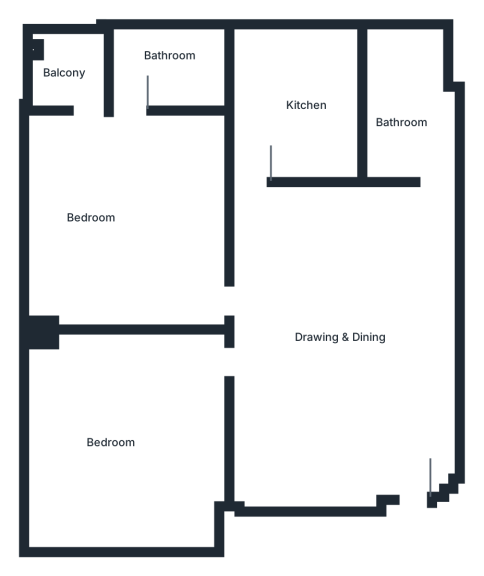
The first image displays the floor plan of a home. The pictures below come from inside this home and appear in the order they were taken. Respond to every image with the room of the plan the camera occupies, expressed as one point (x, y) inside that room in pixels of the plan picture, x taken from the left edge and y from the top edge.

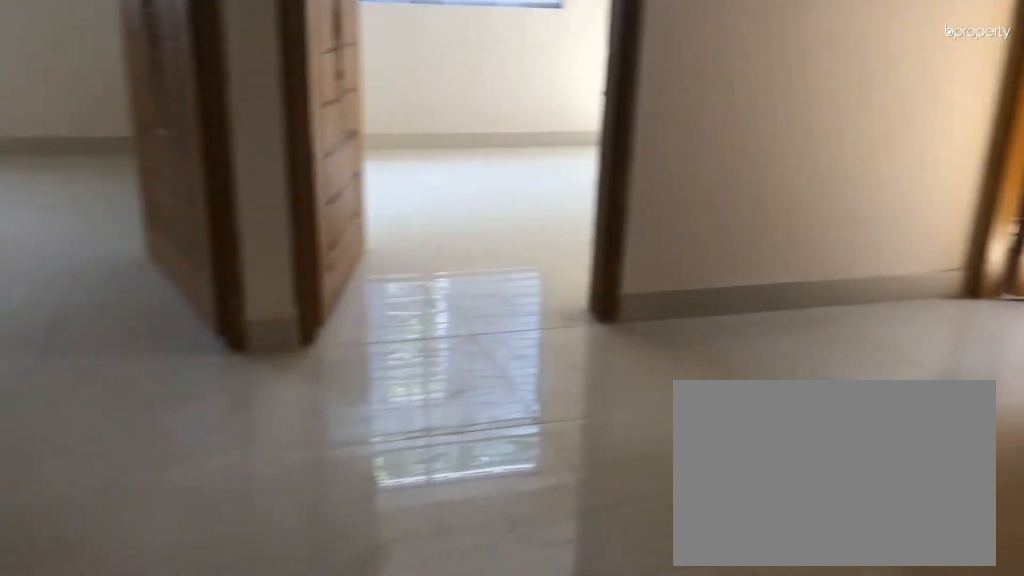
(355, 320)
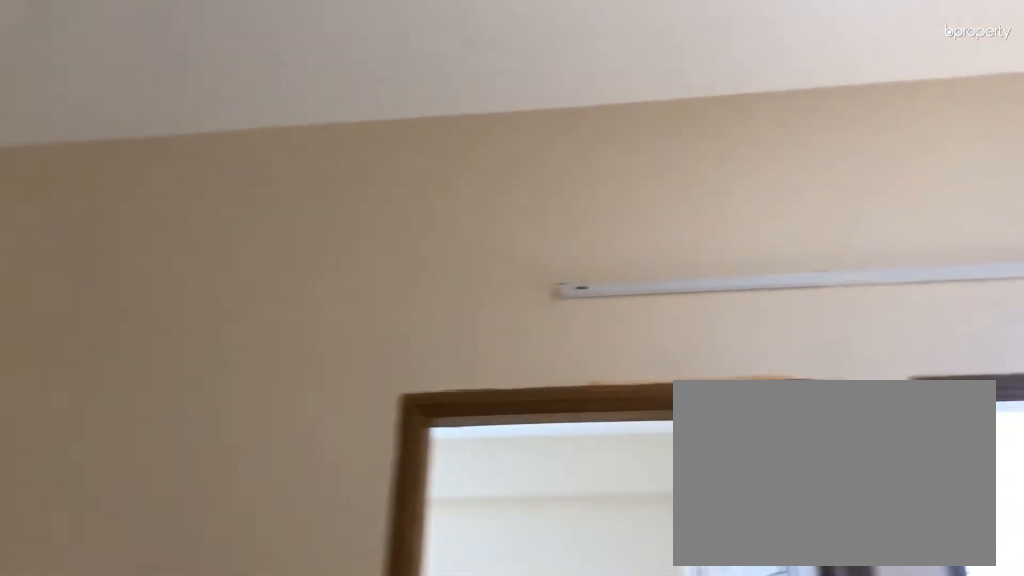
(355, 320)
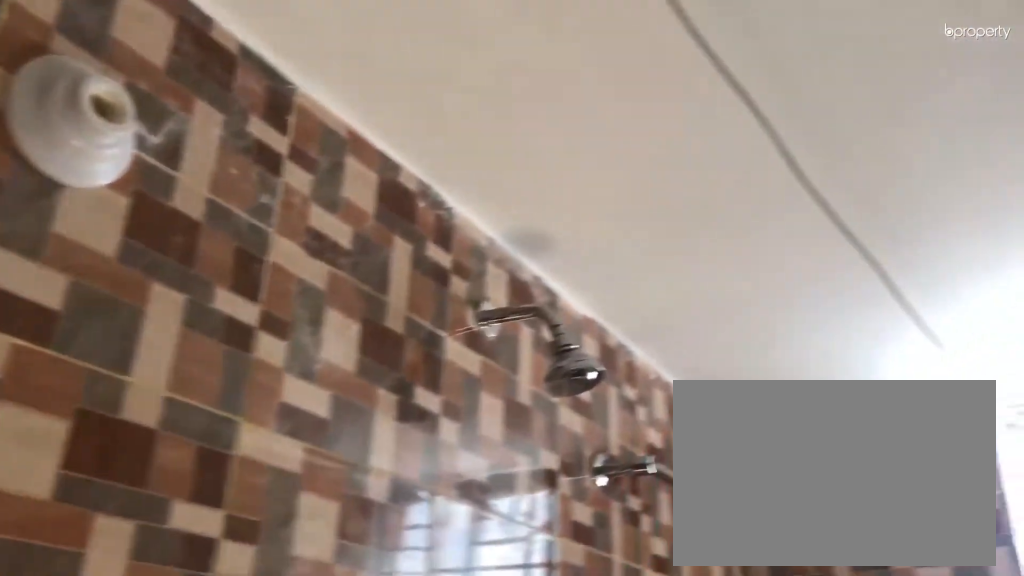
(414, 130)
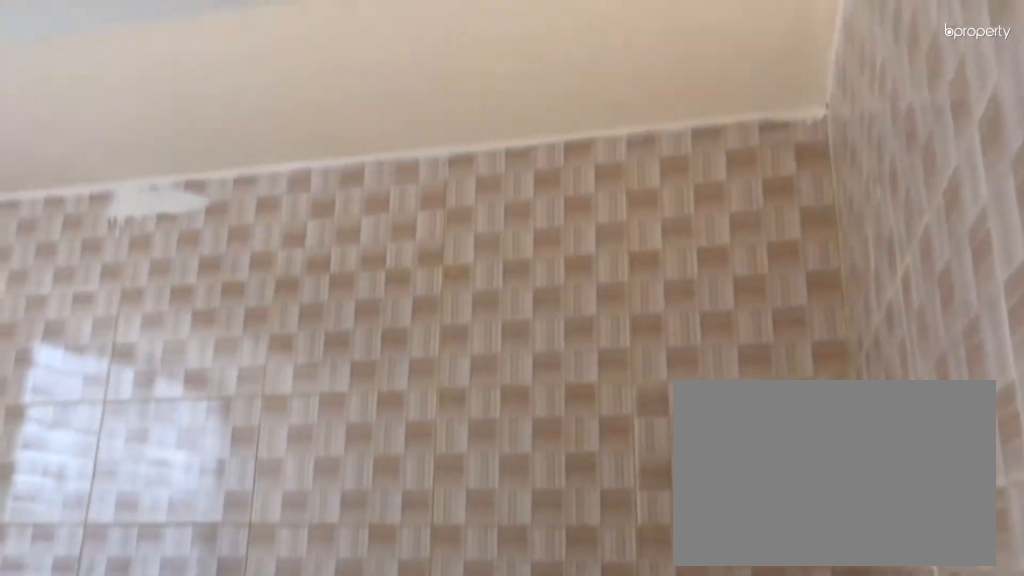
(297, 110)
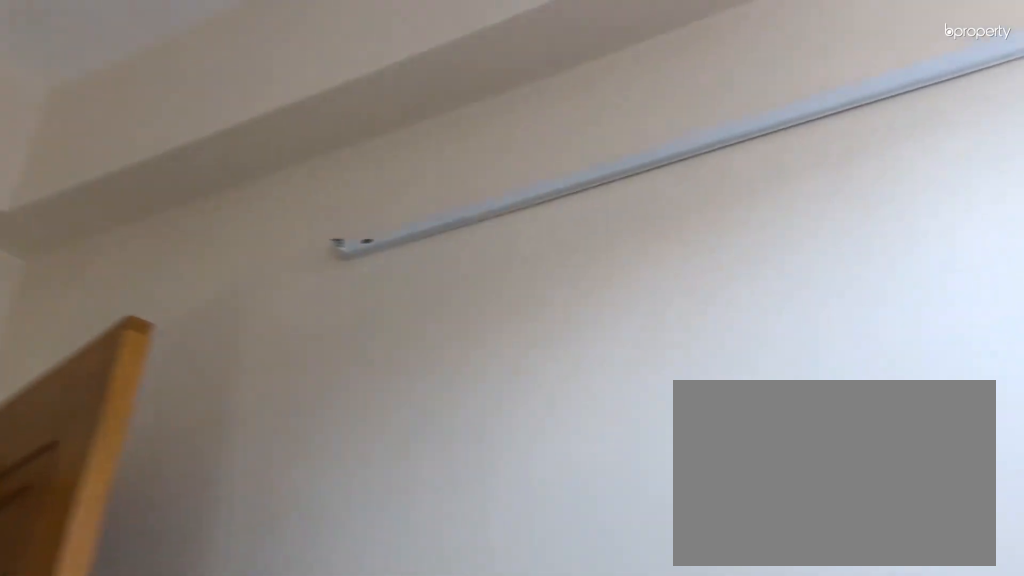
(133, 199)
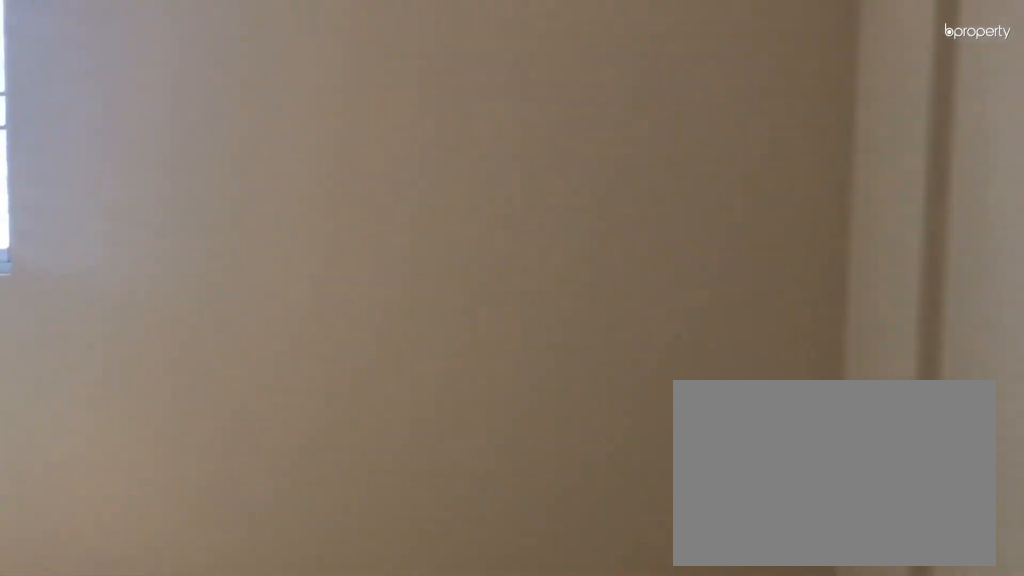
(127, 433)
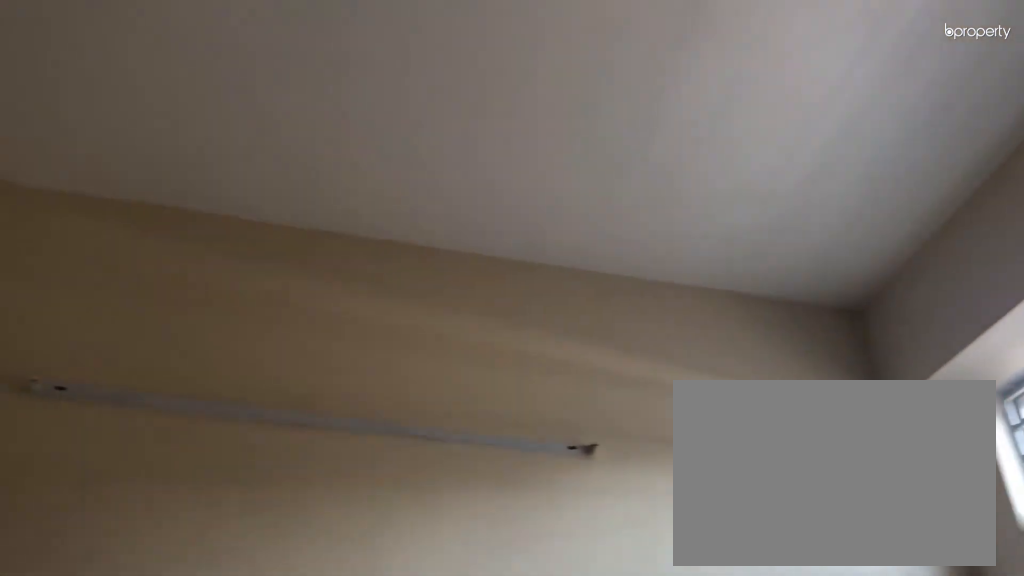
(127, 433)
